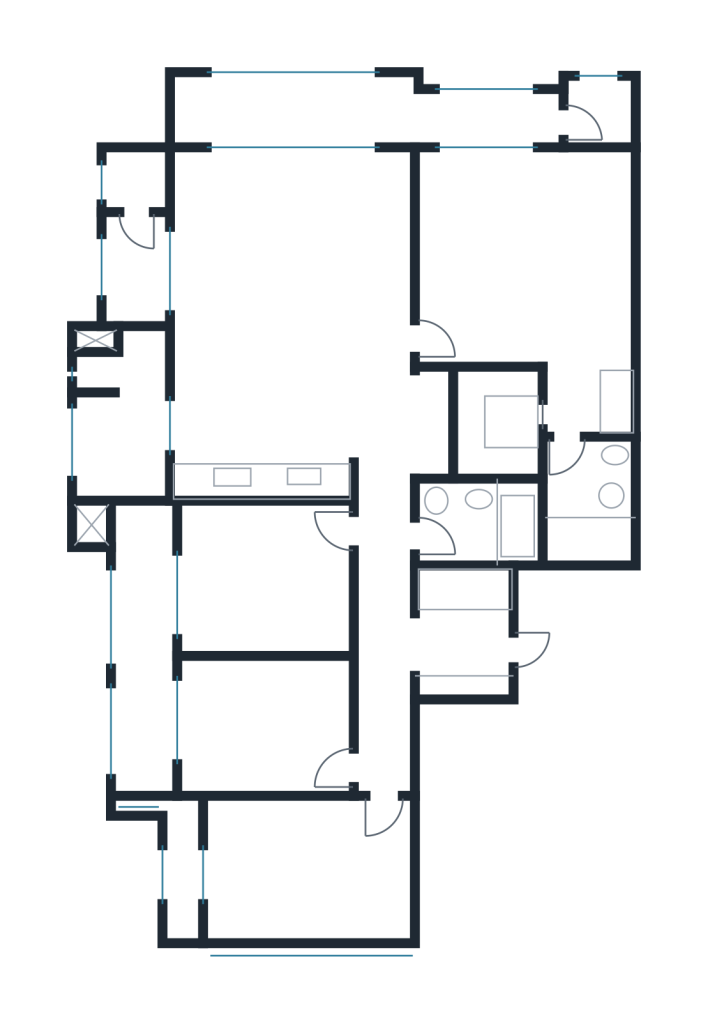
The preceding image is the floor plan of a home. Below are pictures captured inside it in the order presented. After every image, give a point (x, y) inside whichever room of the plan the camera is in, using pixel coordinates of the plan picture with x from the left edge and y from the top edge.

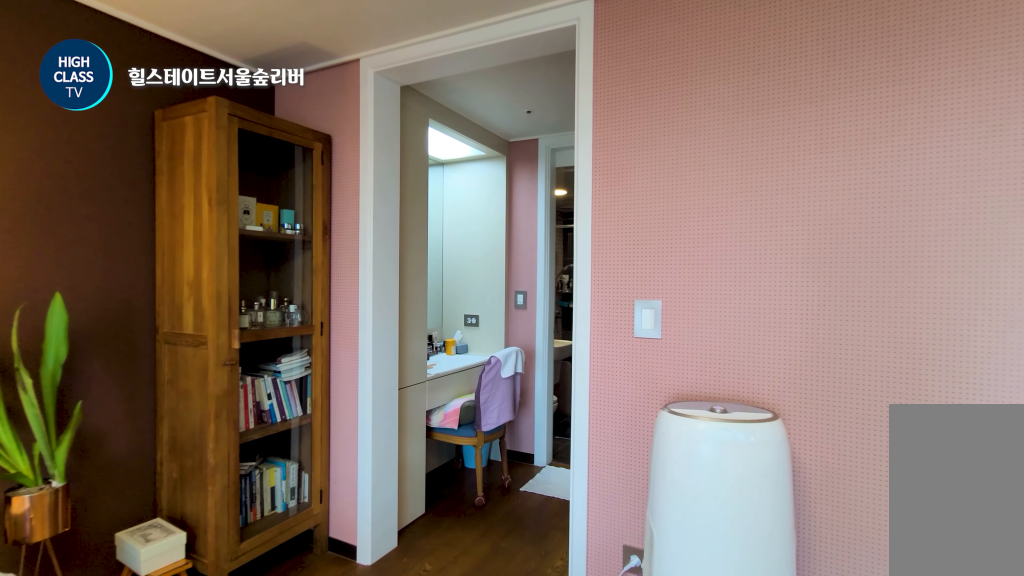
(526, 228)
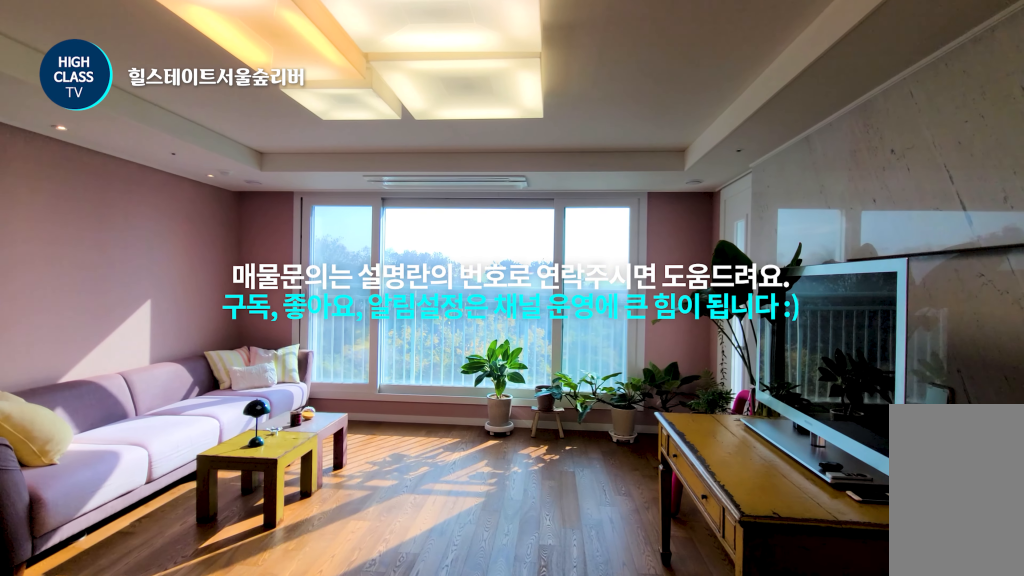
(292, 300)
